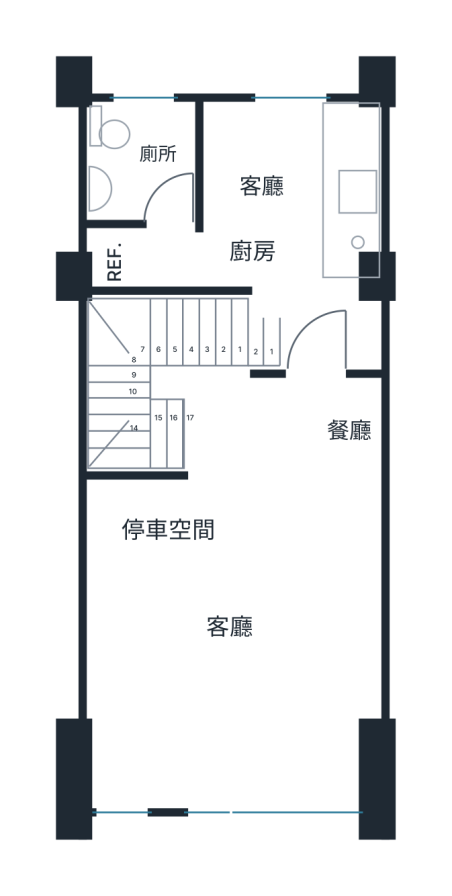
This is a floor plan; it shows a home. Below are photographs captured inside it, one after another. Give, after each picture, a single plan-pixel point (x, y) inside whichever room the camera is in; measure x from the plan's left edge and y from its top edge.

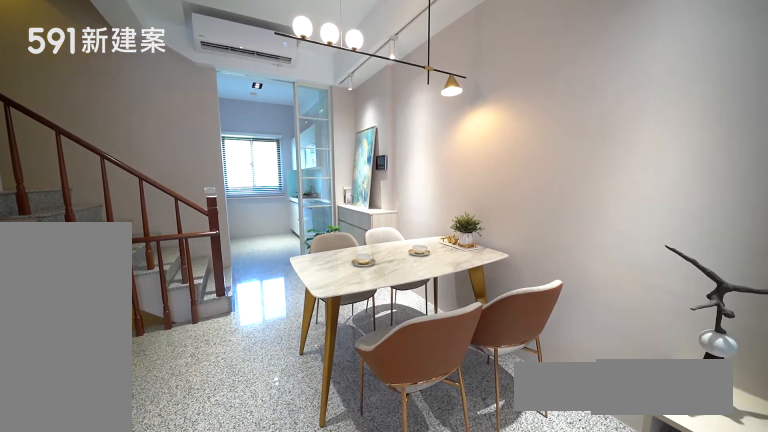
(322, 425)
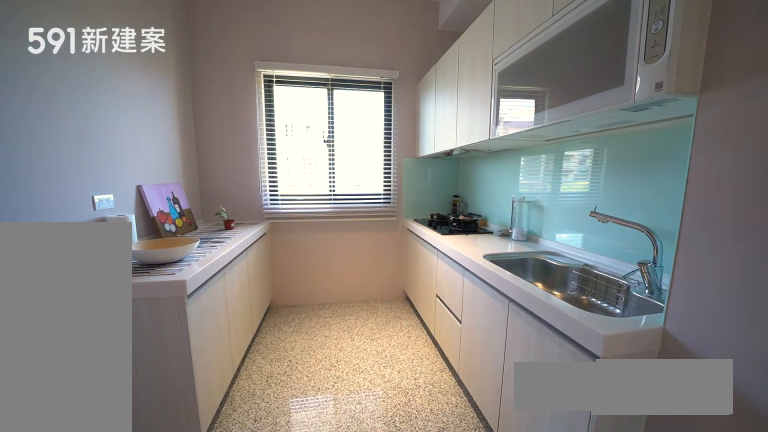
(294, 190)
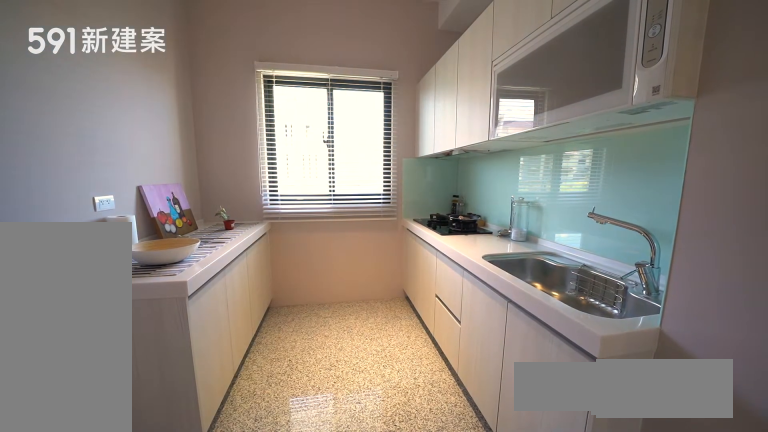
(294, 190)
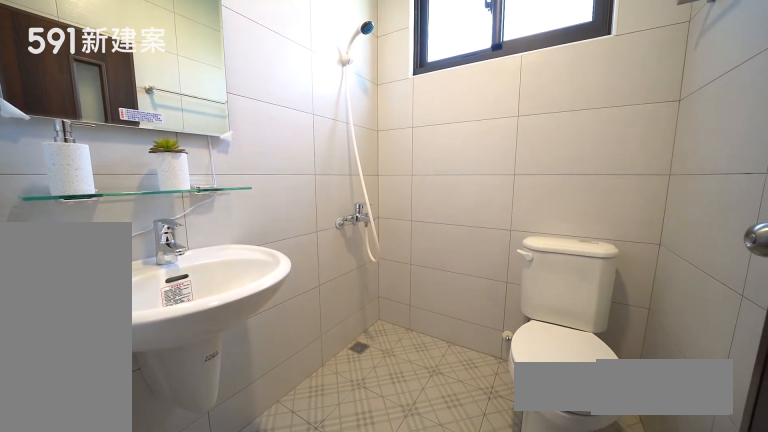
(144, 160)
